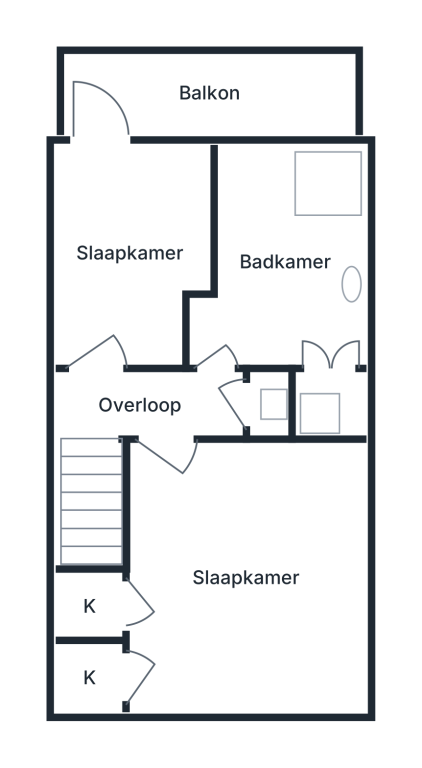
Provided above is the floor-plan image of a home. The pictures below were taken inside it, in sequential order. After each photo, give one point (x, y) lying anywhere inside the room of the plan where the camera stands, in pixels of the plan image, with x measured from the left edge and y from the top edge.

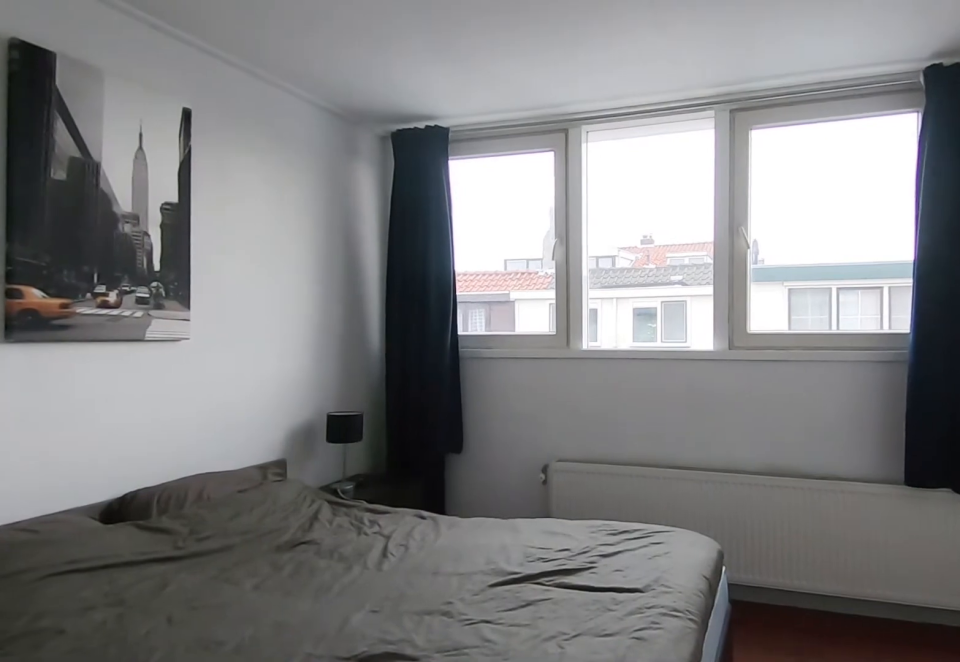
(348, 642)
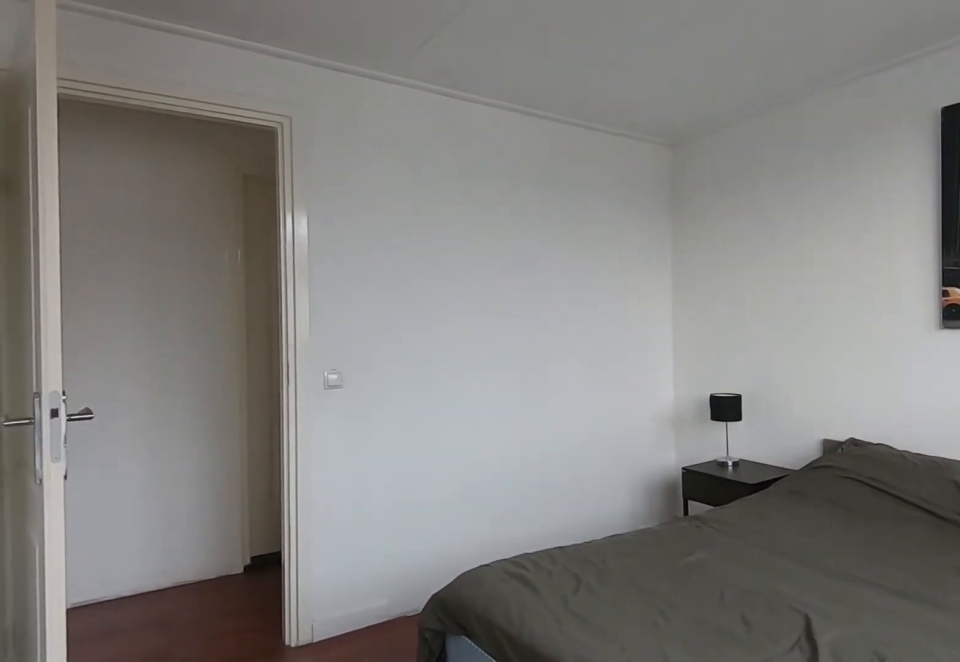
(348, 642)
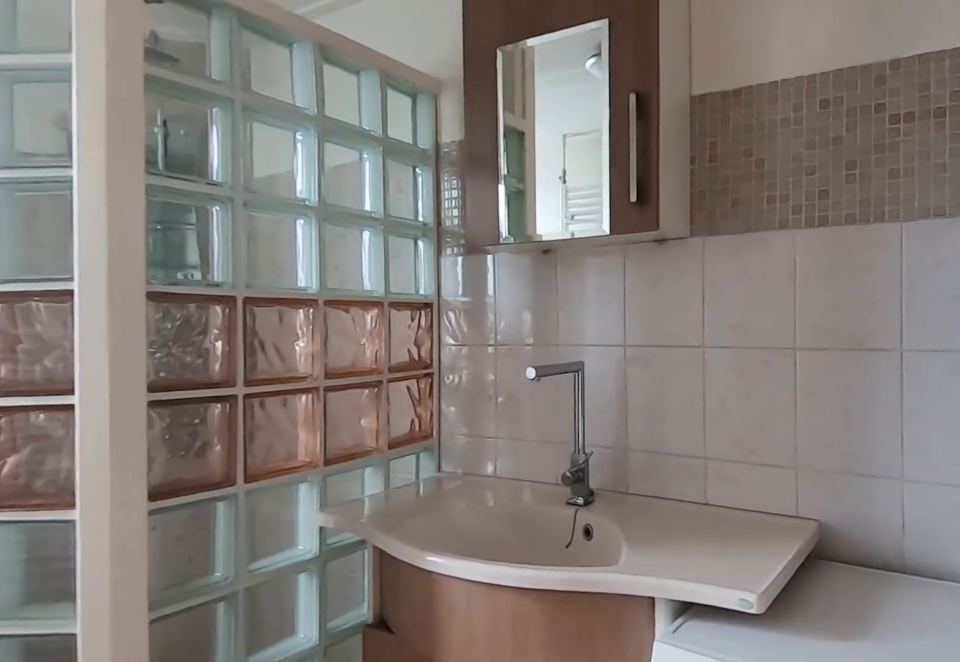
(272, 196)
